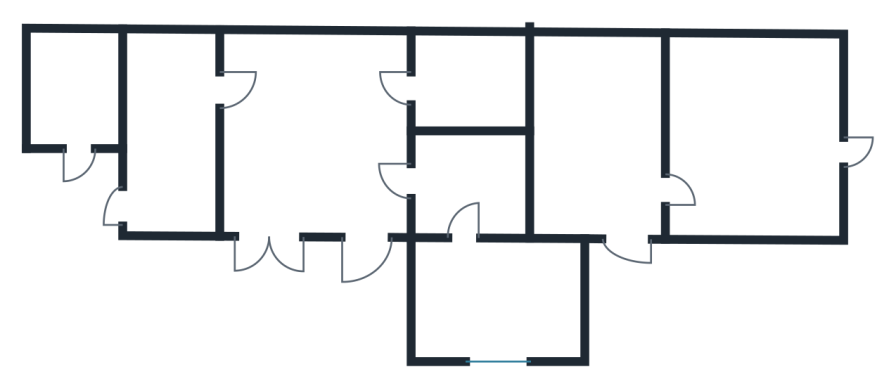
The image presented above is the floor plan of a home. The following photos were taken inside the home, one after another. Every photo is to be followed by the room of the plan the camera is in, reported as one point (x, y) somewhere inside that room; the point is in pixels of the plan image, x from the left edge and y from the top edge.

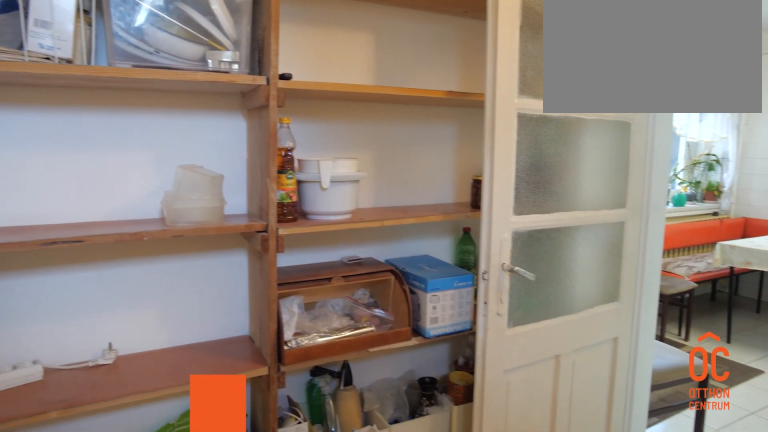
(472, 86)
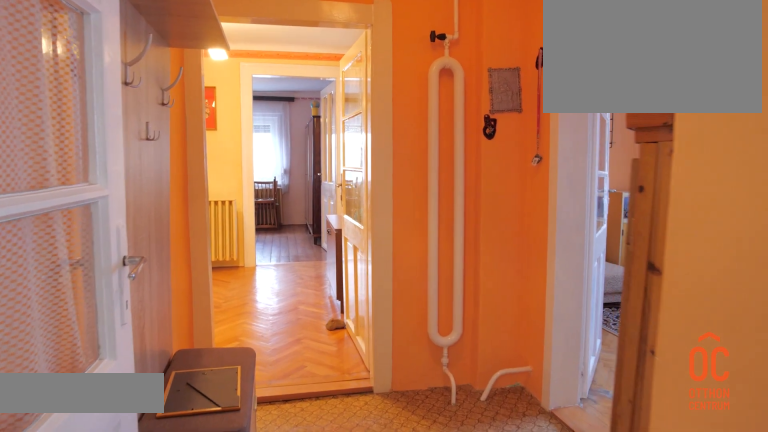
(472, 188)
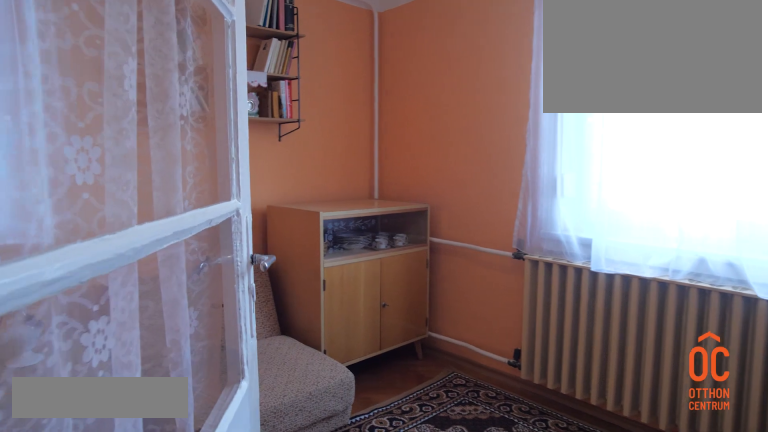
(498, 301)
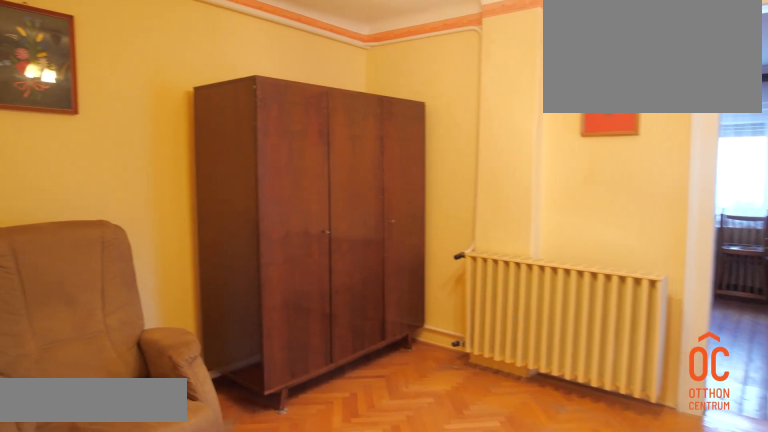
(599, 141)
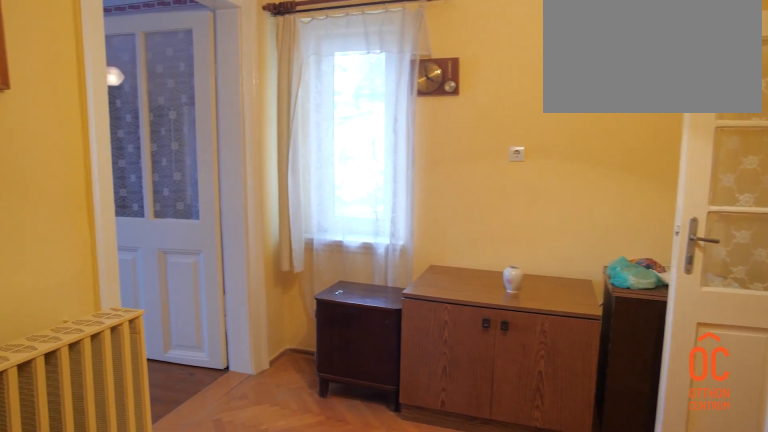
(599, 141)
